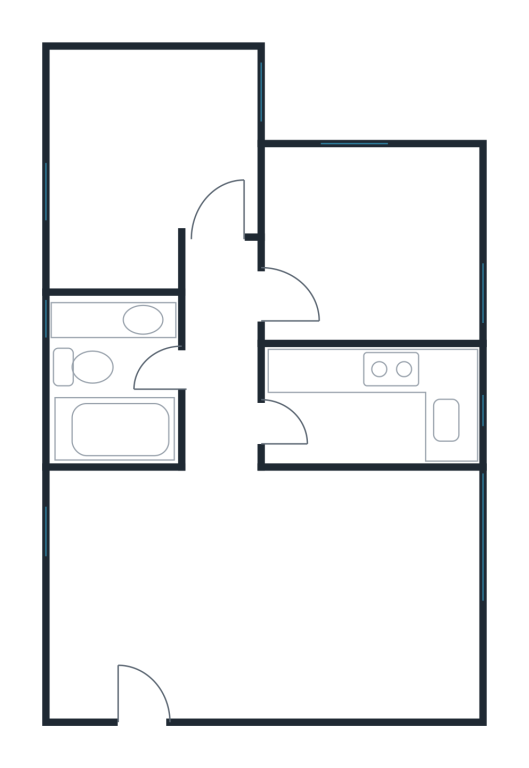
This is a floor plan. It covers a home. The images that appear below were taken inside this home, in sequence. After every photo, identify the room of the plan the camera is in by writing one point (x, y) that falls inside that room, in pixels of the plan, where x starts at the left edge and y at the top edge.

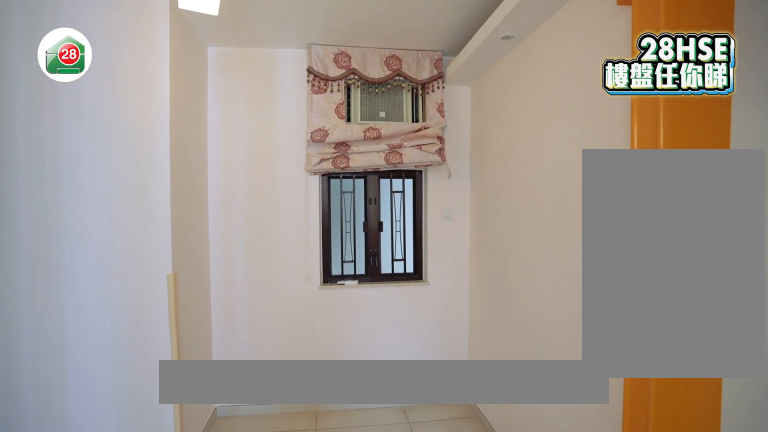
(233, 592)
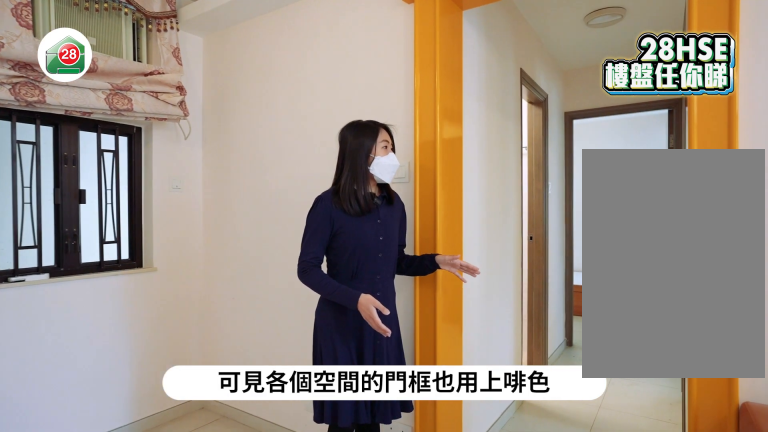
(233, 592)
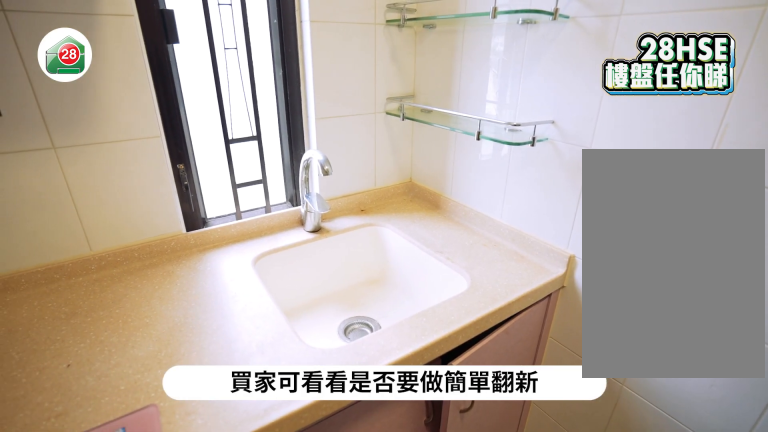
(332, 405)
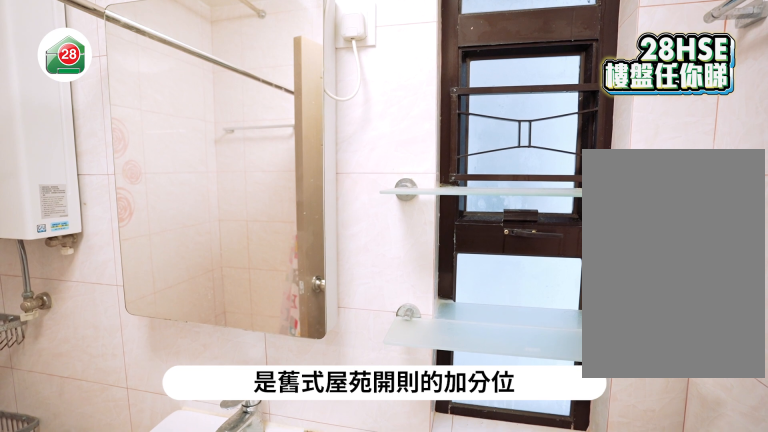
(132, 386)
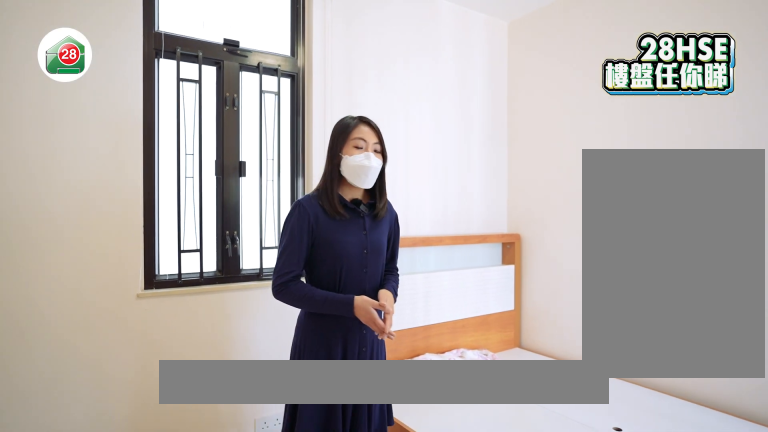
(132, 149)
